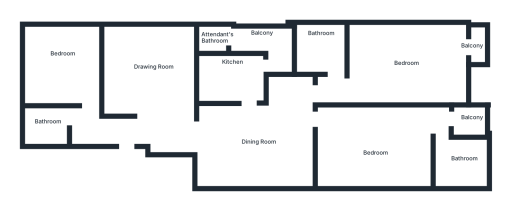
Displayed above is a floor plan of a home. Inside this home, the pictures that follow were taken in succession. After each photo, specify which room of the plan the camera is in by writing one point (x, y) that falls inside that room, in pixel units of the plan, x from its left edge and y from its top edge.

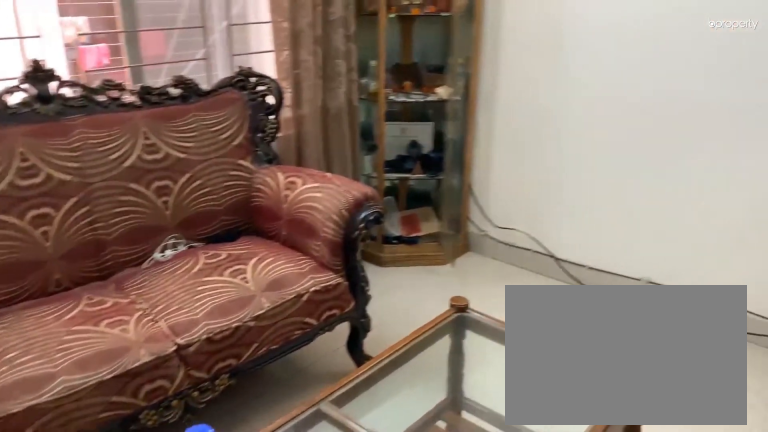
(150, 81)
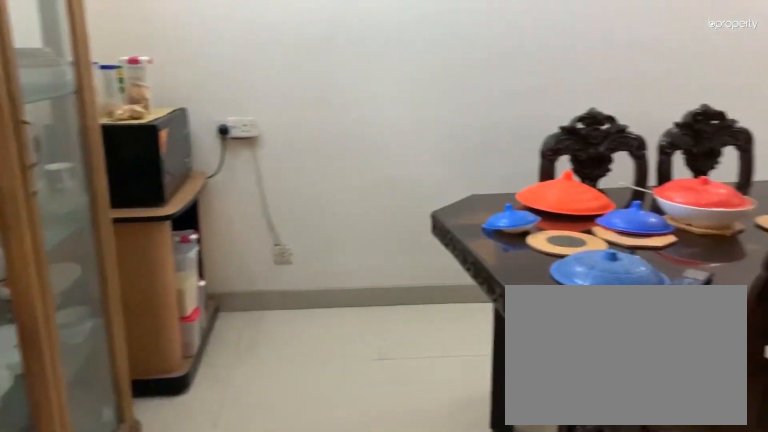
(252, 146)
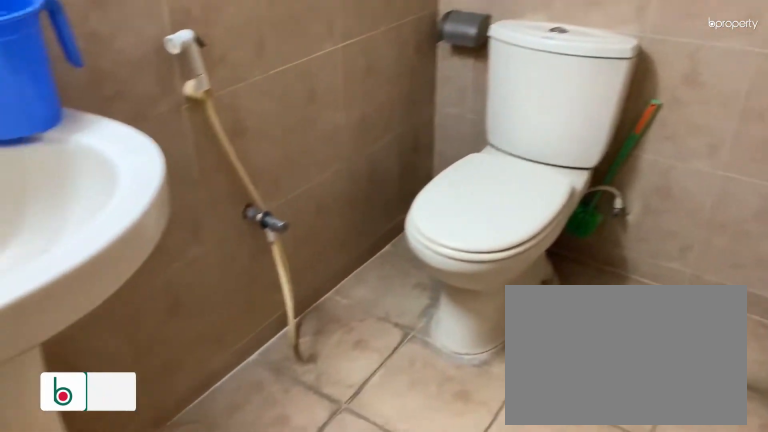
(47, 122)
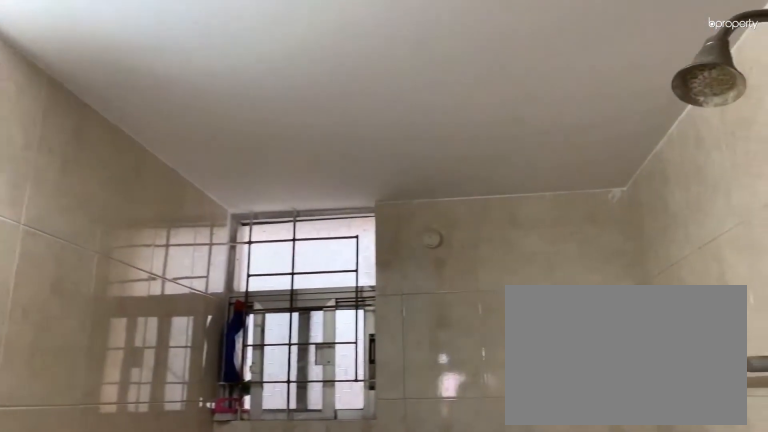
(47, 122)
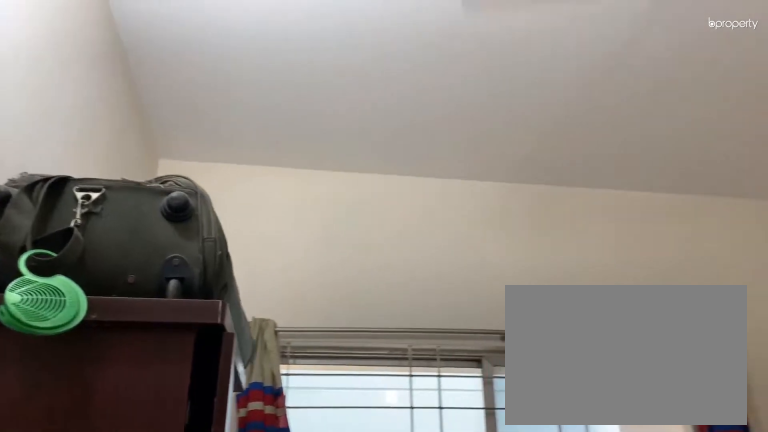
(68, 68)
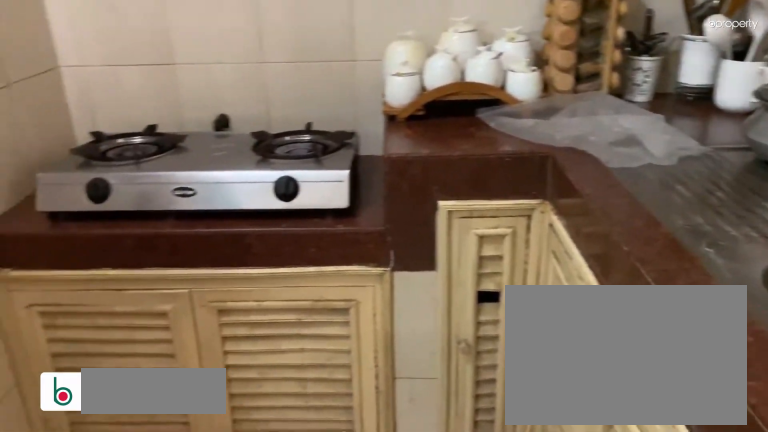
(240, 75)
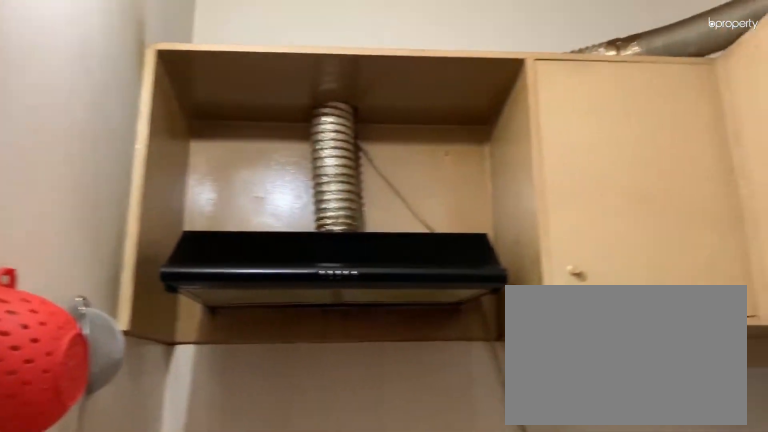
(240, 75)
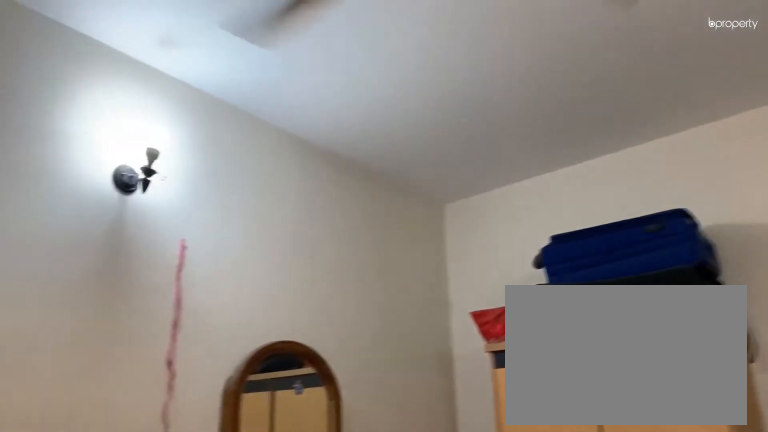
(379, 141)
